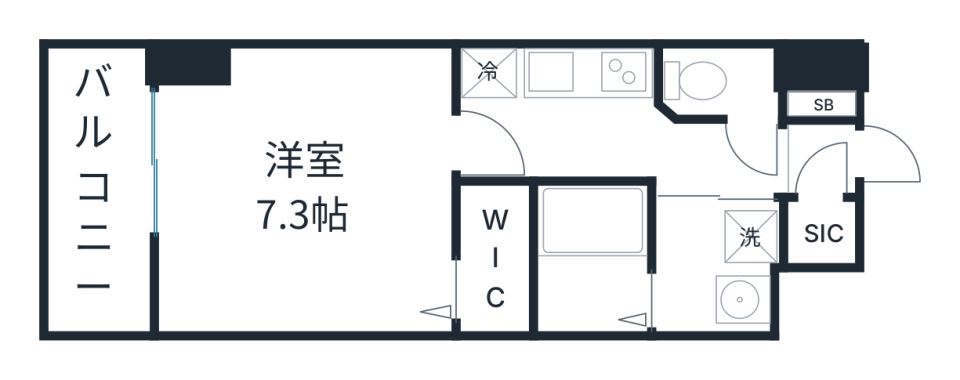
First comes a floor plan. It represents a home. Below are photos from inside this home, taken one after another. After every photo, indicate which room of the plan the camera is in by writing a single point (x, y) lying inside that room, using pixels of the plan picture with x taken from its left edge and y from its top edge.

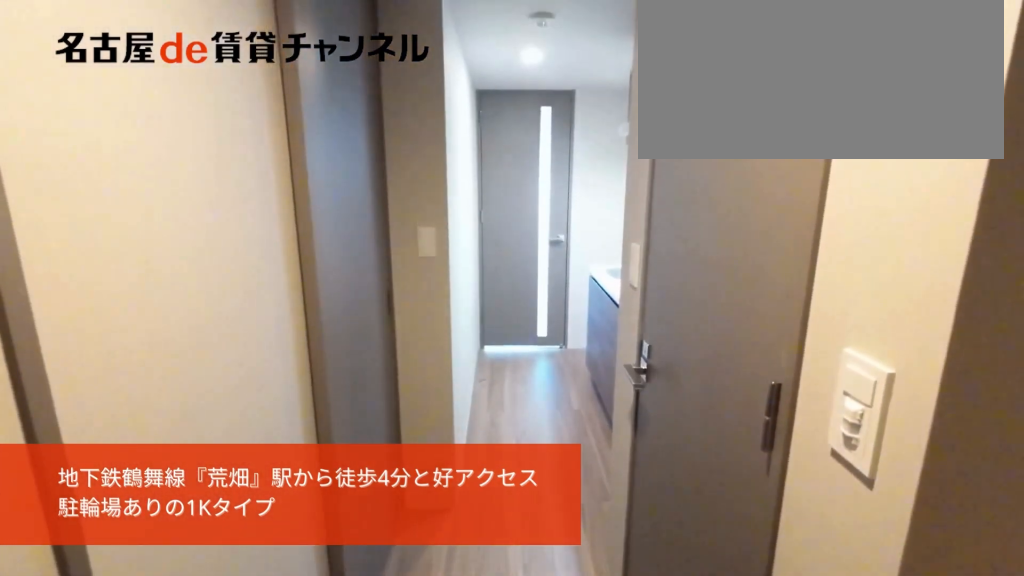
(821, 159)
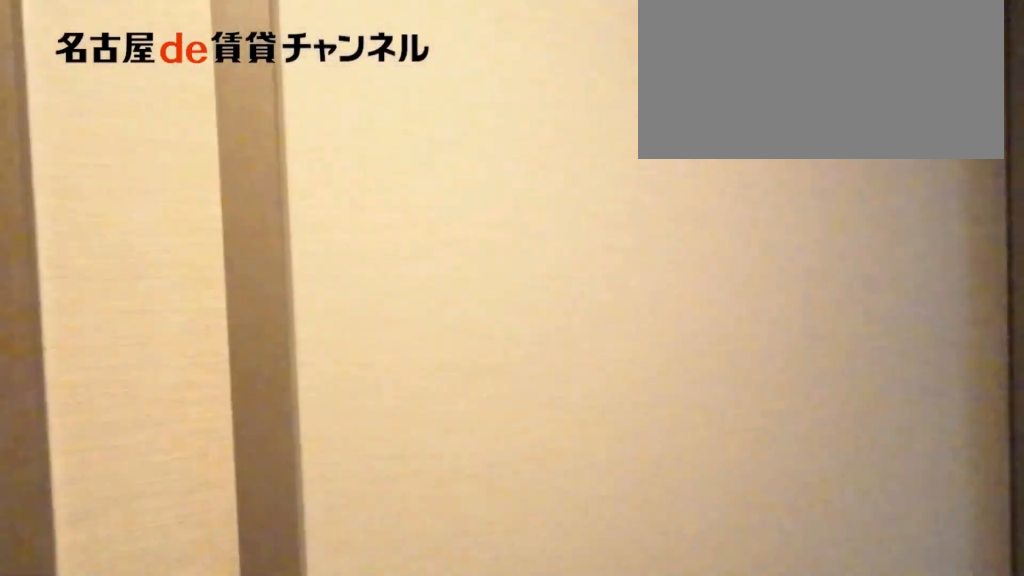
(821, 159)
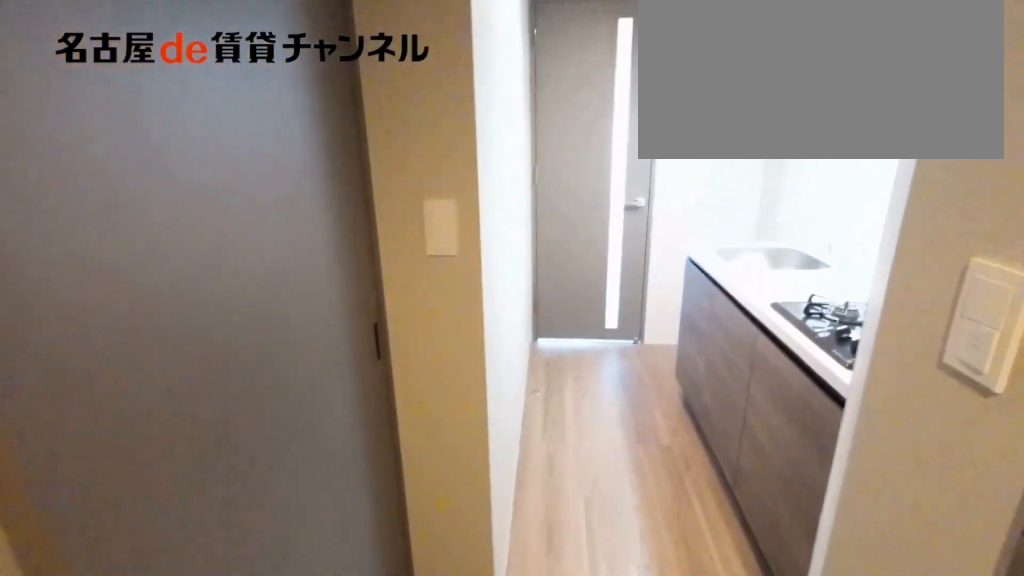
(617, 144)
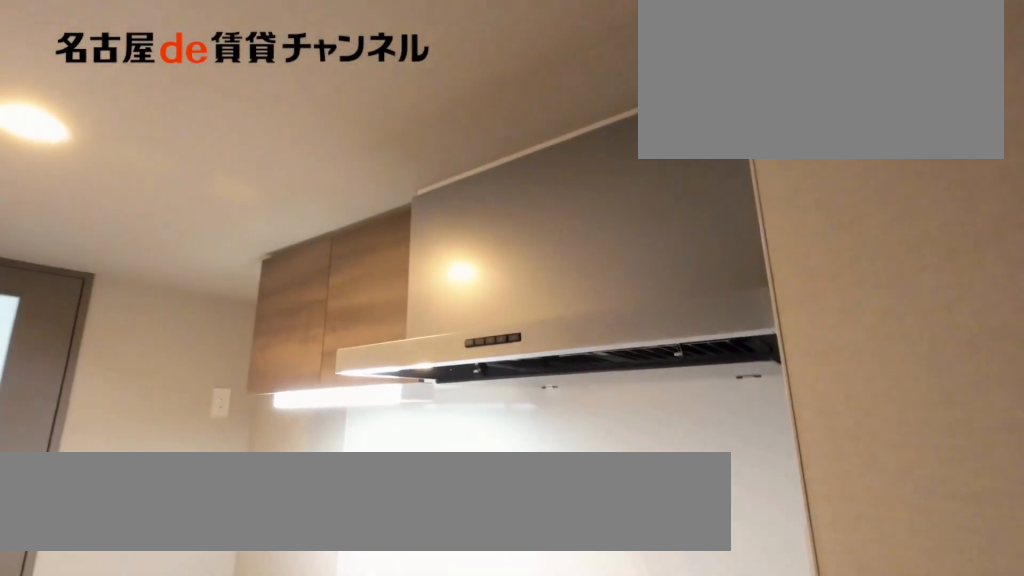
(557, 72)
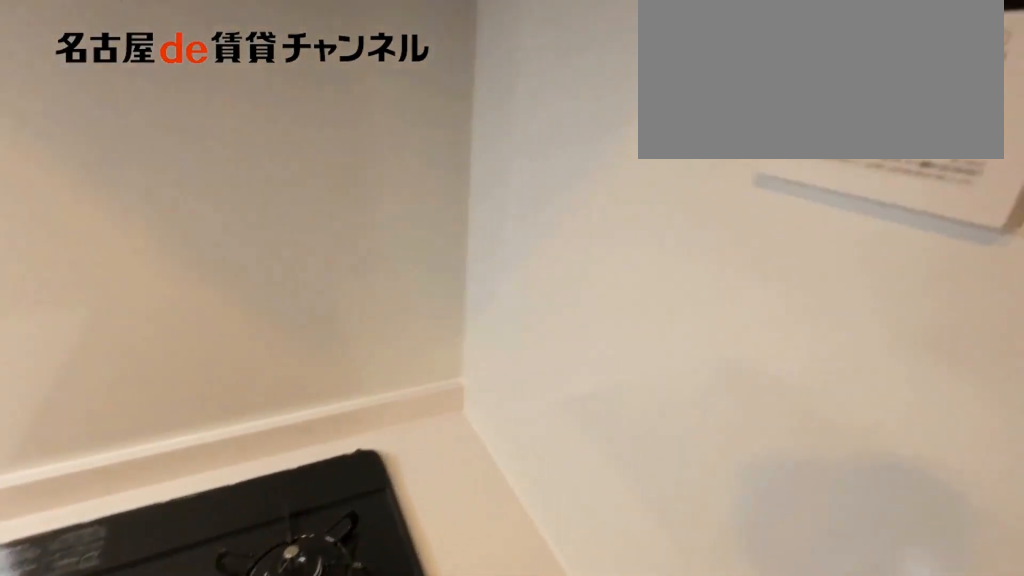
(557, 72)
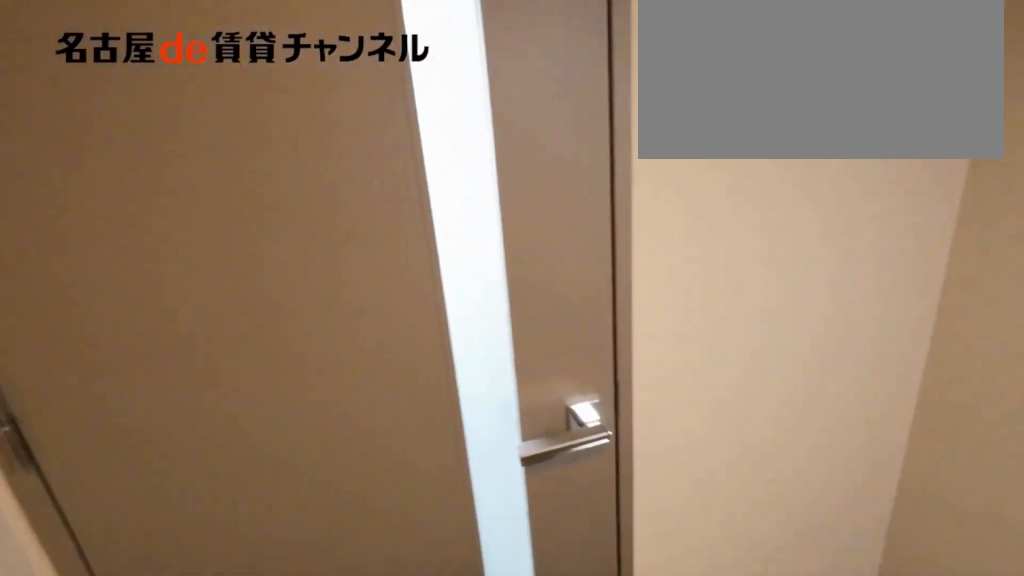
(615, 145)
